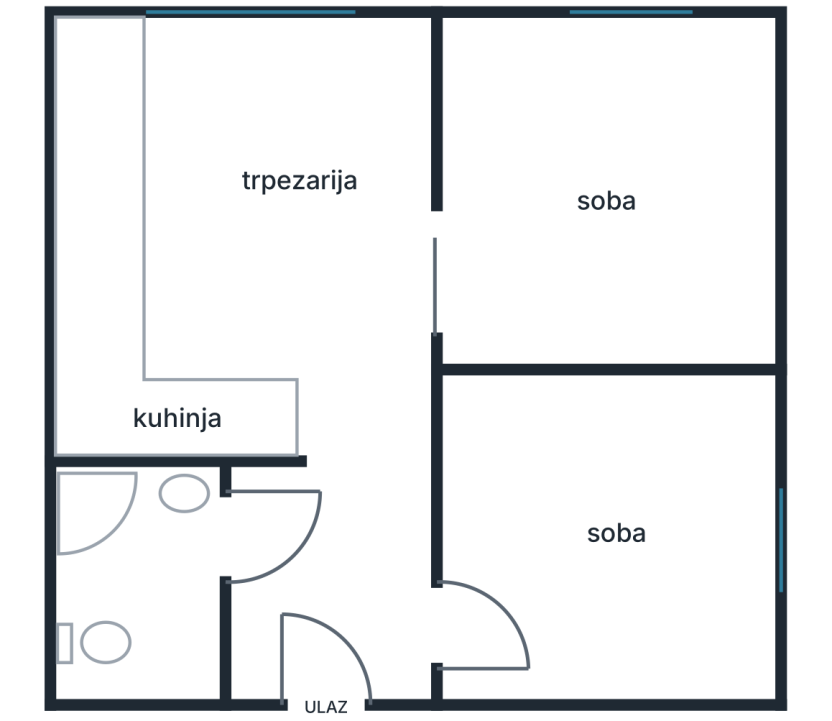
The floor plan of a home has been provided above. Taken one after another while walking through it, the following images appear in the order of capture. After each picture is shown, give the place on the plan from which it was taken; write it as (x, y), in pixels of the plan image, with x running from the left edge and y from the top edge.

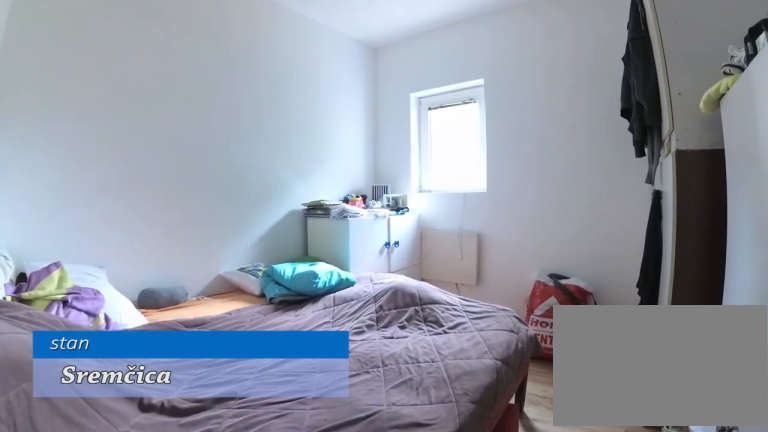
(459, 653)
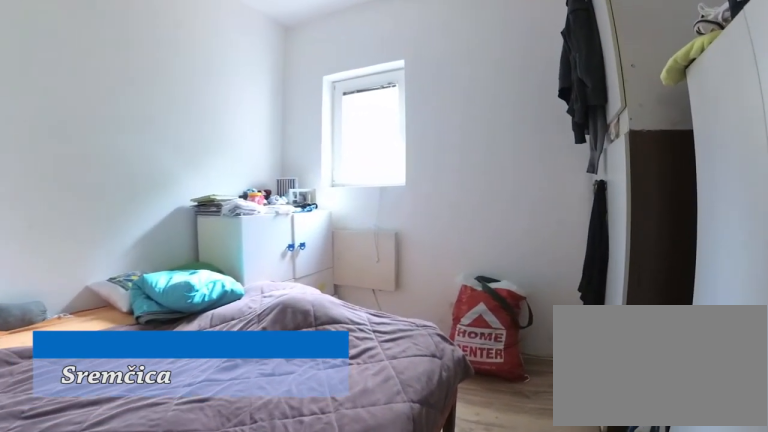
(489, 649)
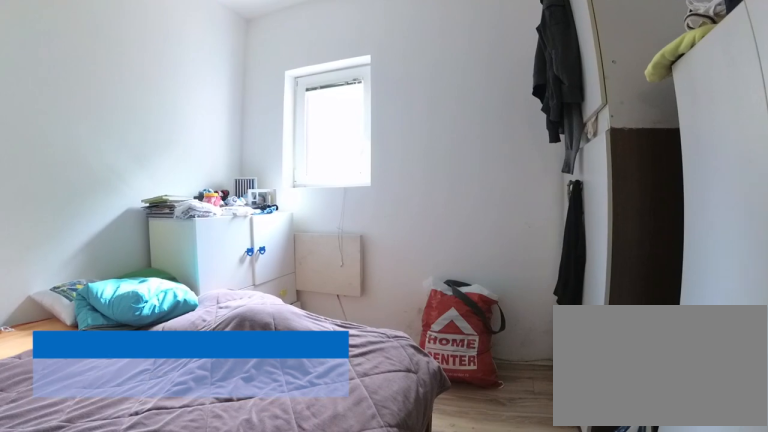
(508, 644)
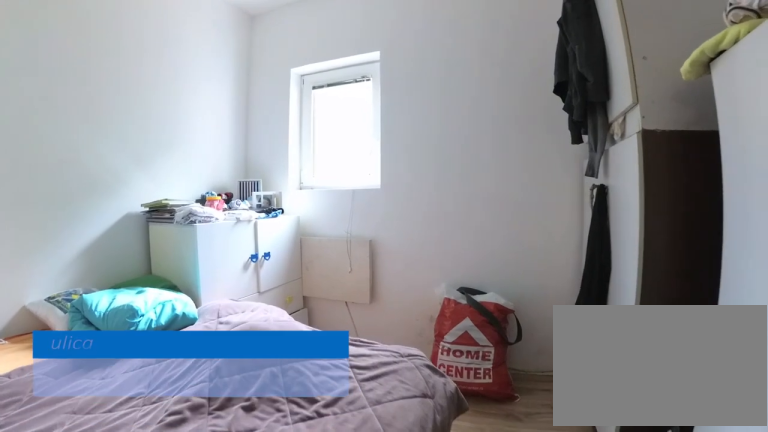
(529, 638)
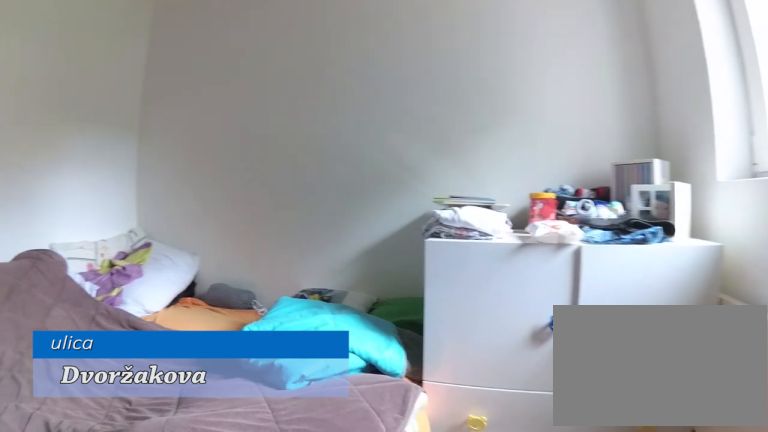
(676, 585)
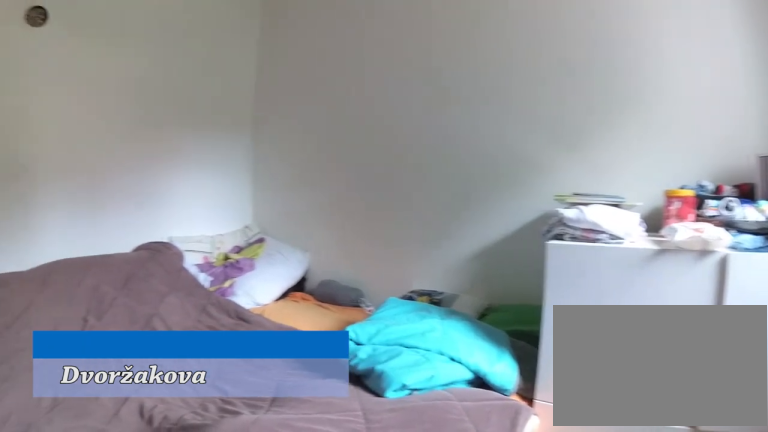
(689, 581)
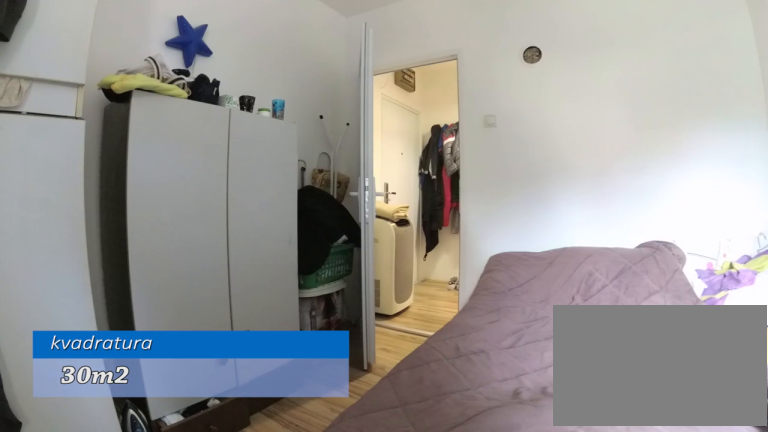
(703, 538)
